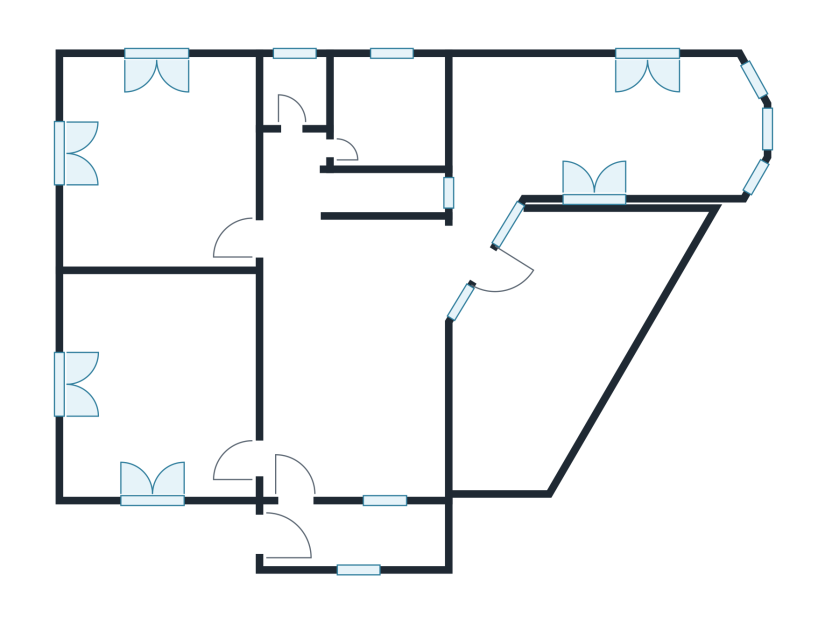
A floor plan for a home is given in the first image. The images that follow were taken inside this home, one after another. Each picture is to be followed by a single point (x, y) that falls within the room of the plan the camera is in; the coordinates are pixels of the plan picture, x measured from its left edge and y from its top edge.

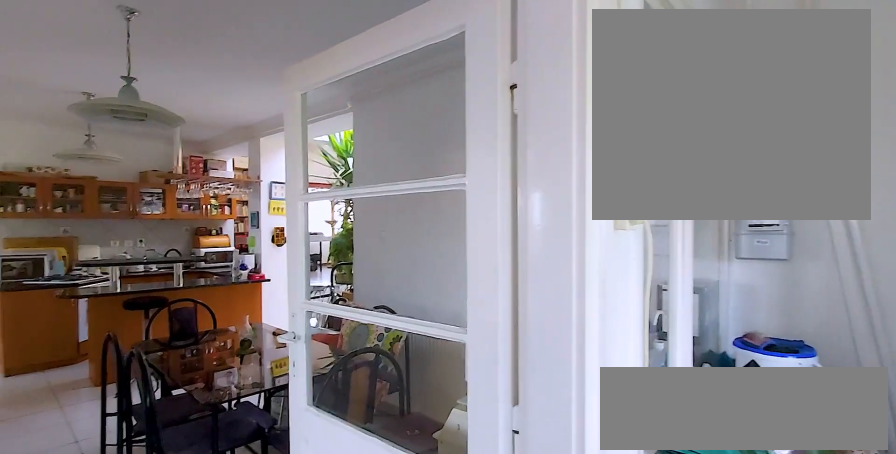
(355, 540)
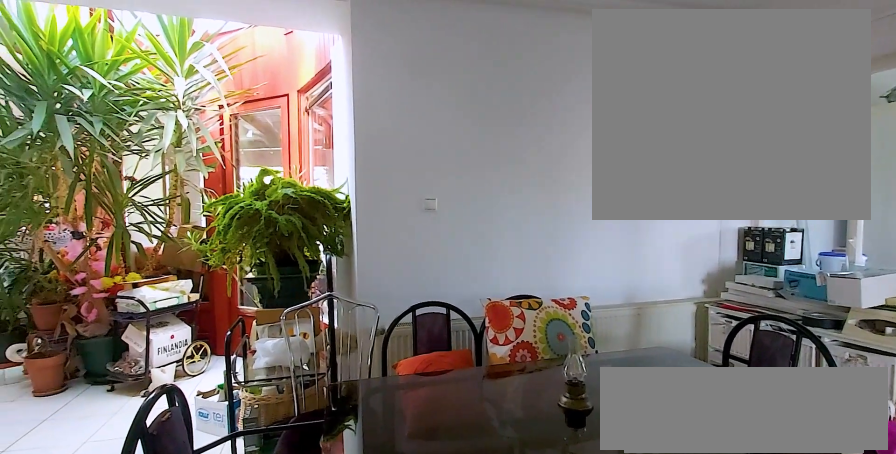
(355, 369)
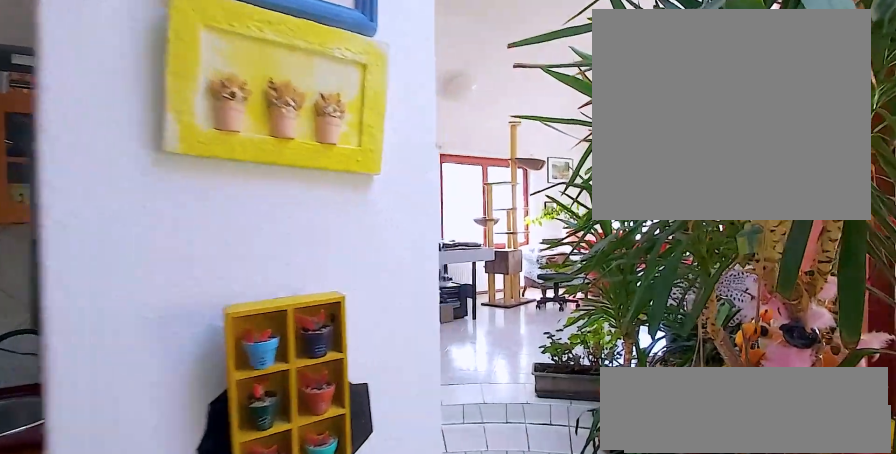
(354, 369)
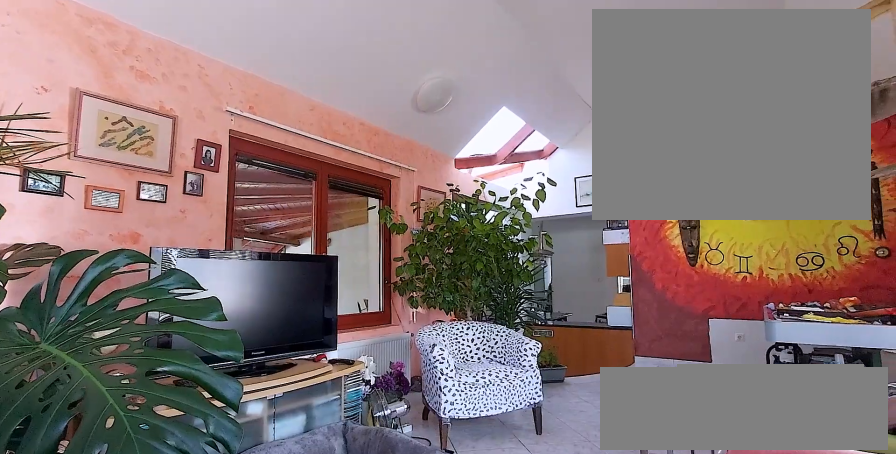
(615, 129)
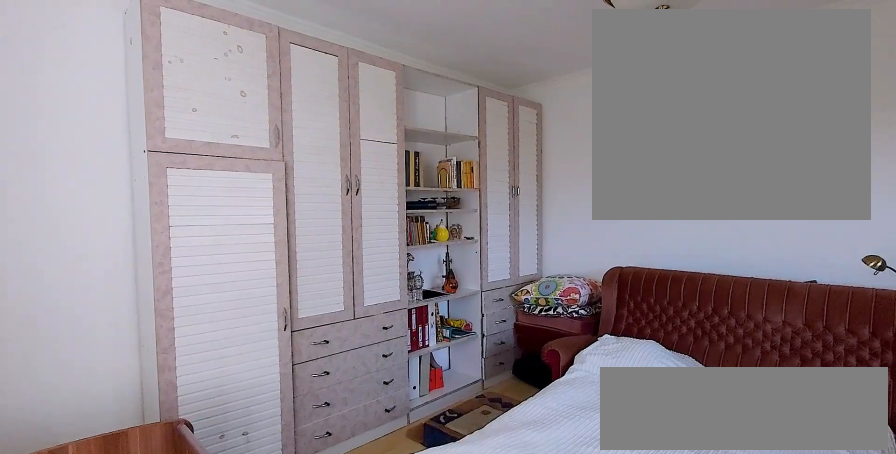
(163, 393)
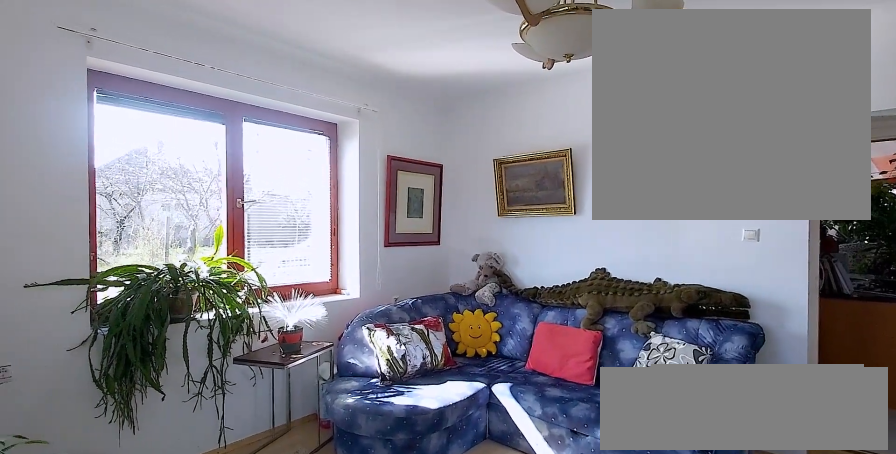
(163, 170)
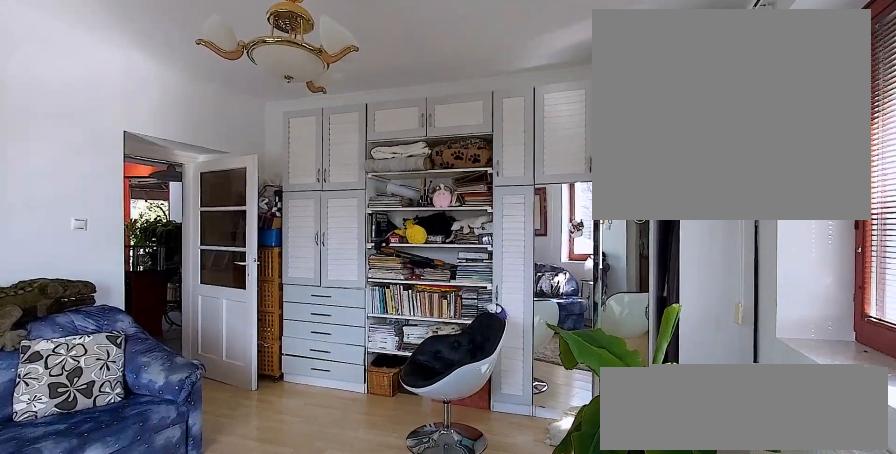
(164, 170)
